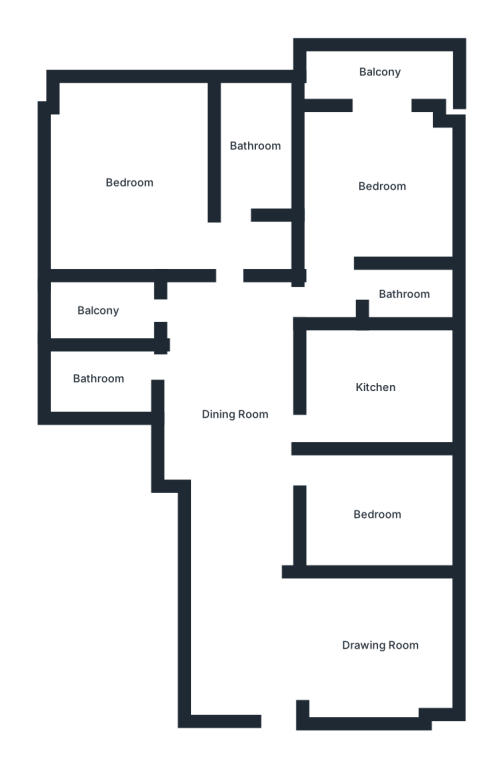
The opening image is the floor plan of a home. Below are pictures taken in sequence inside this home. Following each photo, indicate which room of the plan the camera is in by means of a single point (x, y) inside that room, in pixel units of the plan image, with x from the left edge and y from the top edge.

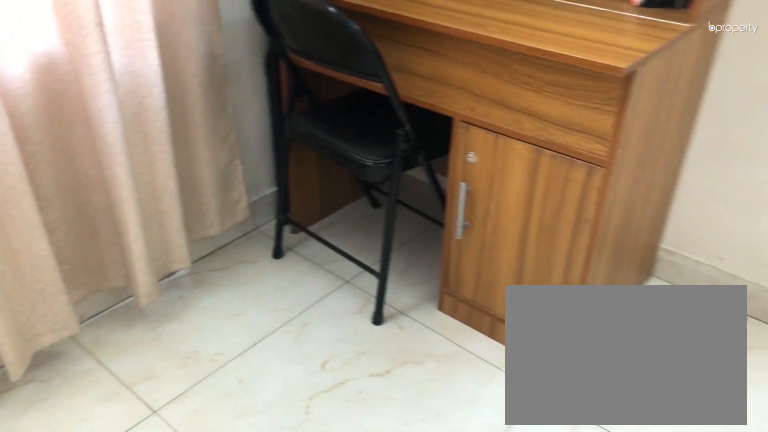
(379, 189)
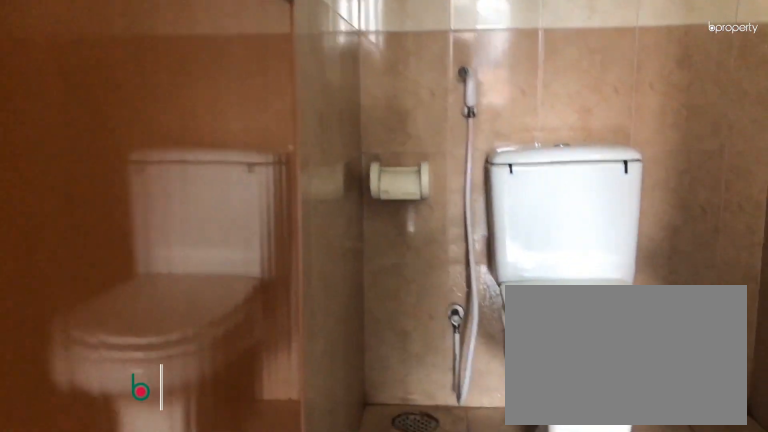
(406, 295)
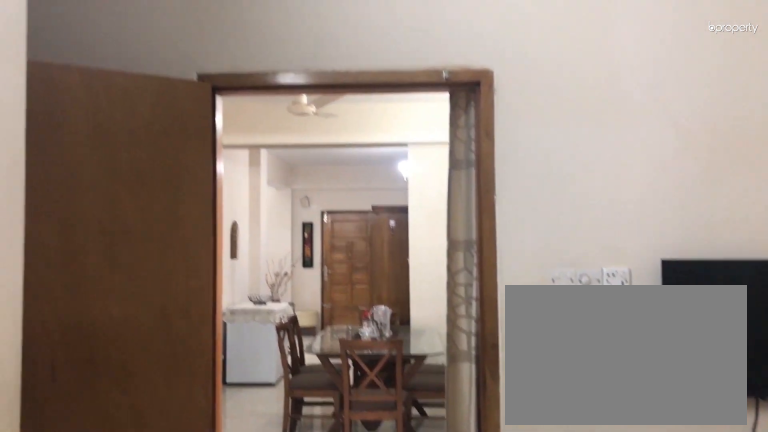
(126, 185)
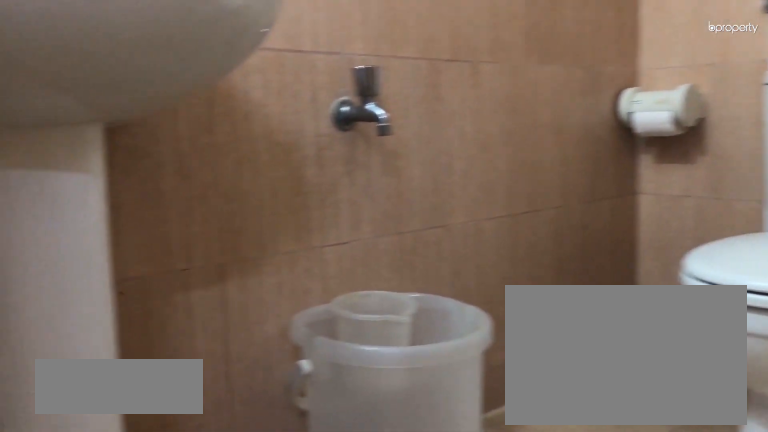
(95, 380)
